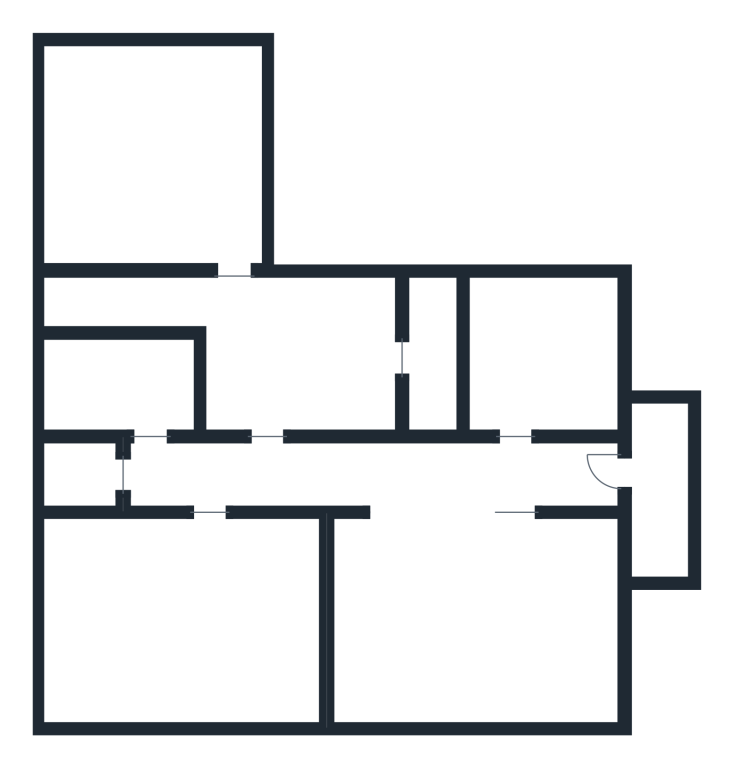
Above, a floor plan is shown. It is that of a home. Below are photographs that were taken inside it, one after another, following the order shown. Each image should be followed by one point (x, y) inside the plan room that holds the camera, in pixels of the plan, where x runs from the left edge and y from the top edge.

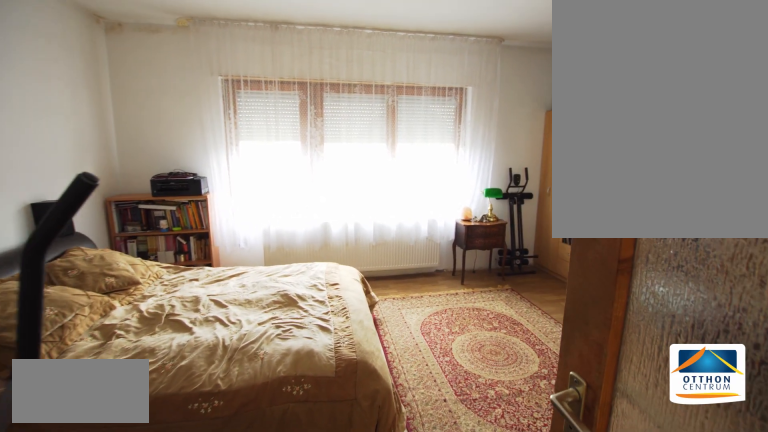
(481, 615)
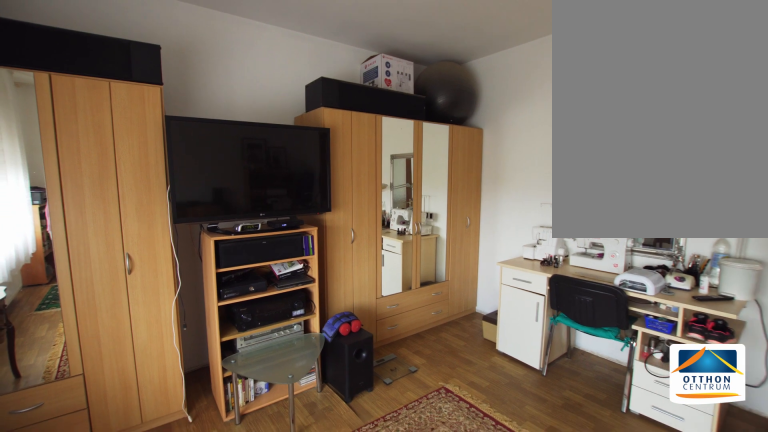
(481, 616)
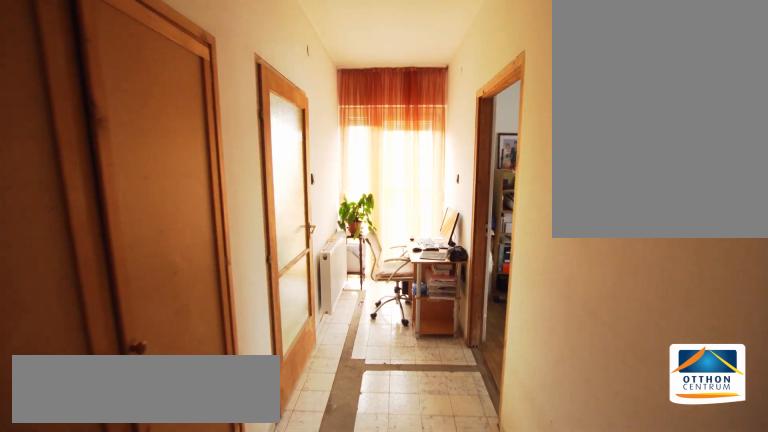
(548, 479)
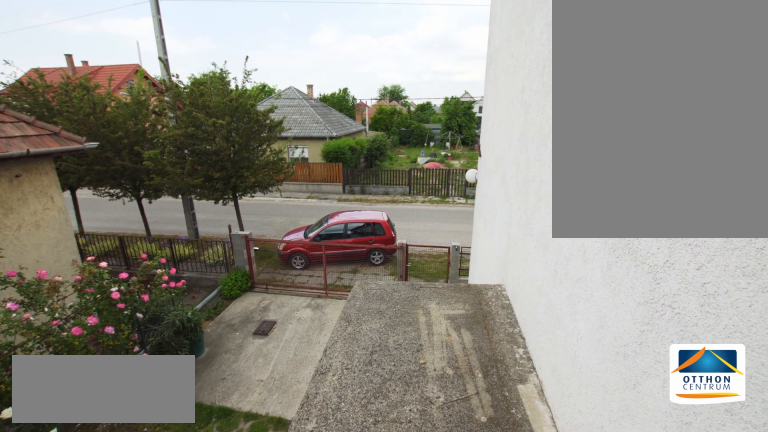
(662, 479)
